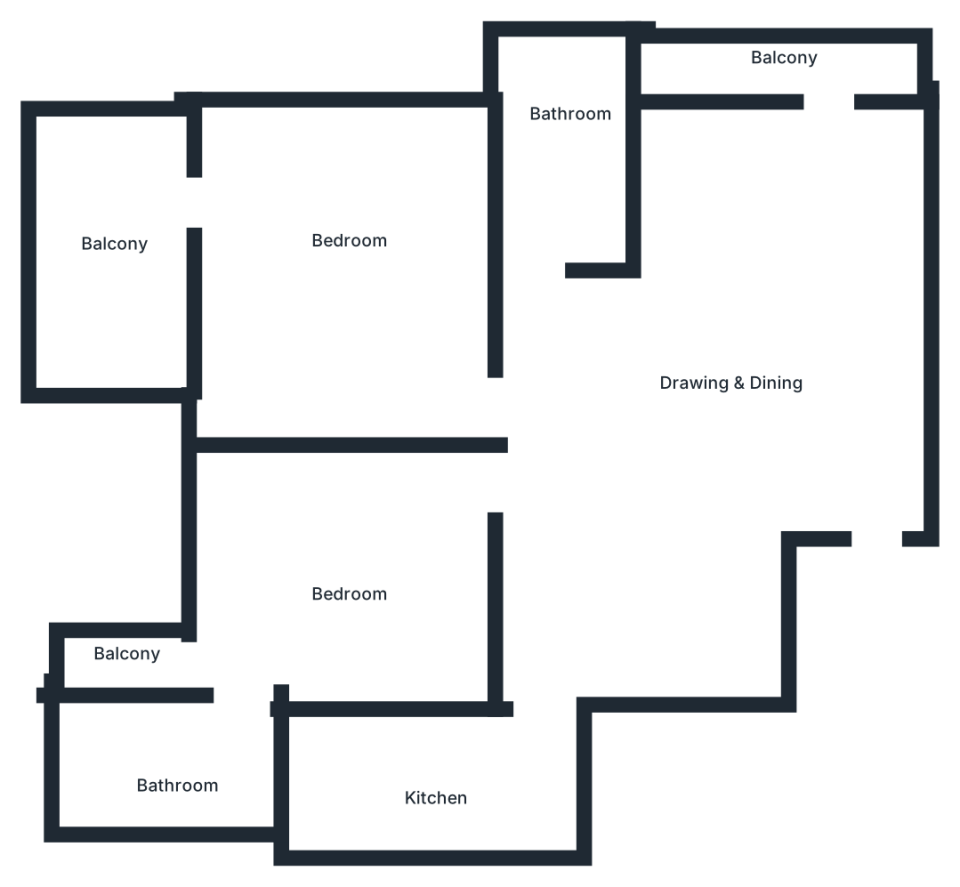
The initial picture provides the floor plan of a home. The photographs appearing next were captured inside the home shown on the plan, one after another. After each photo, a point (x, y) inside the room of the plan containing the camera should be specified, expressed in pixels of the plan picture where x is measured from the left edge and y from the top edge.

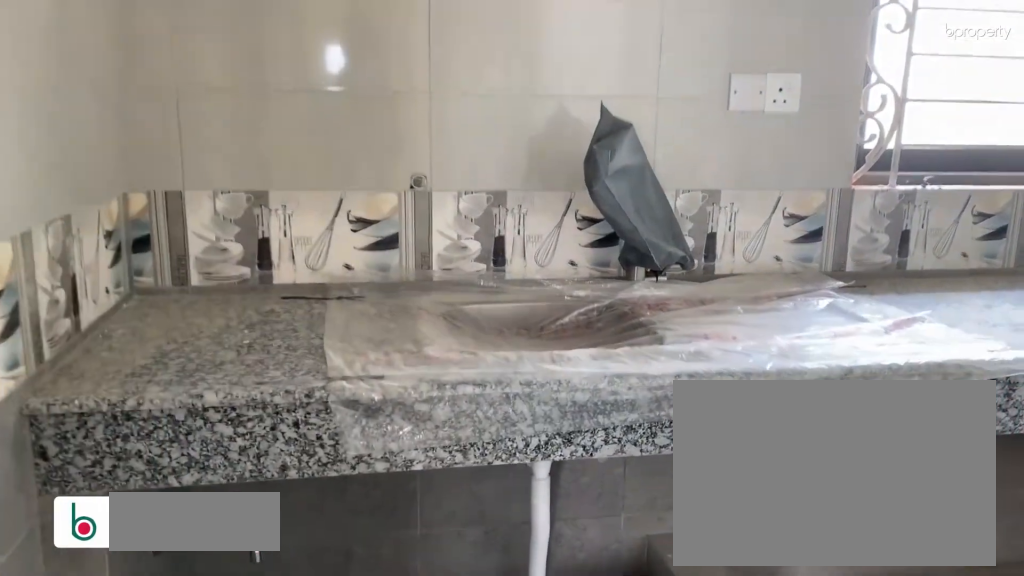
(455, 774)
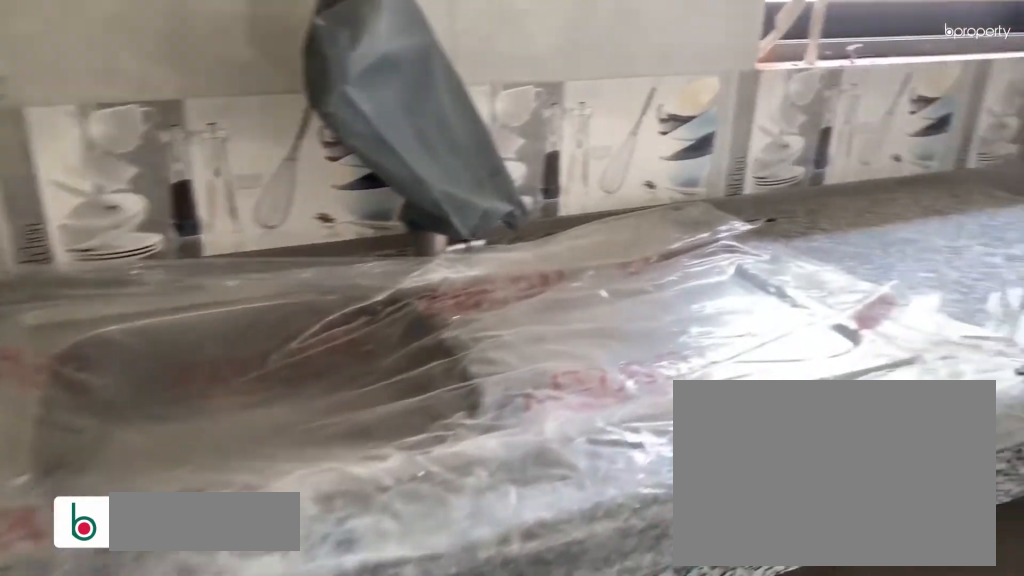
(455, 774)
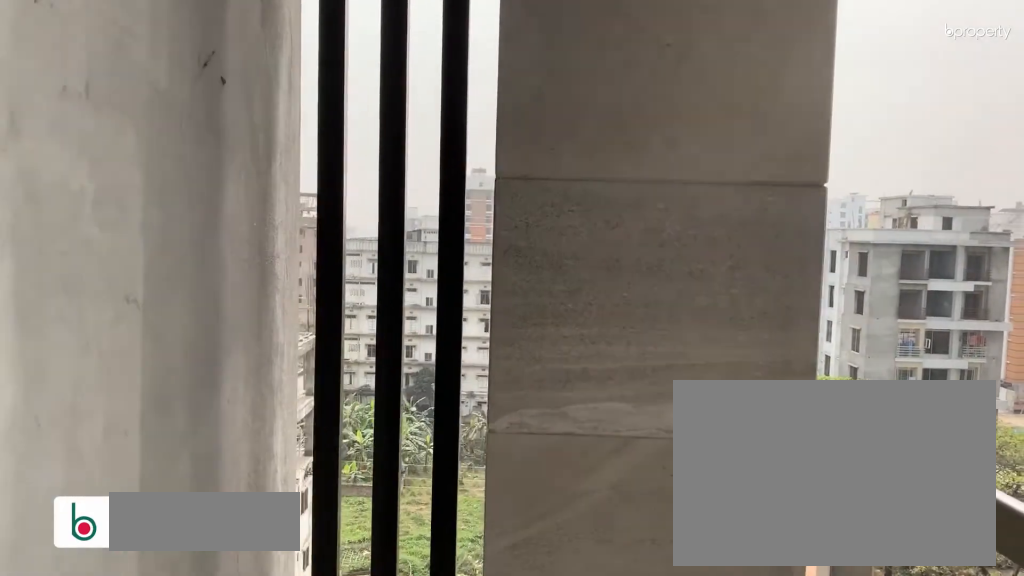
(117, 674)
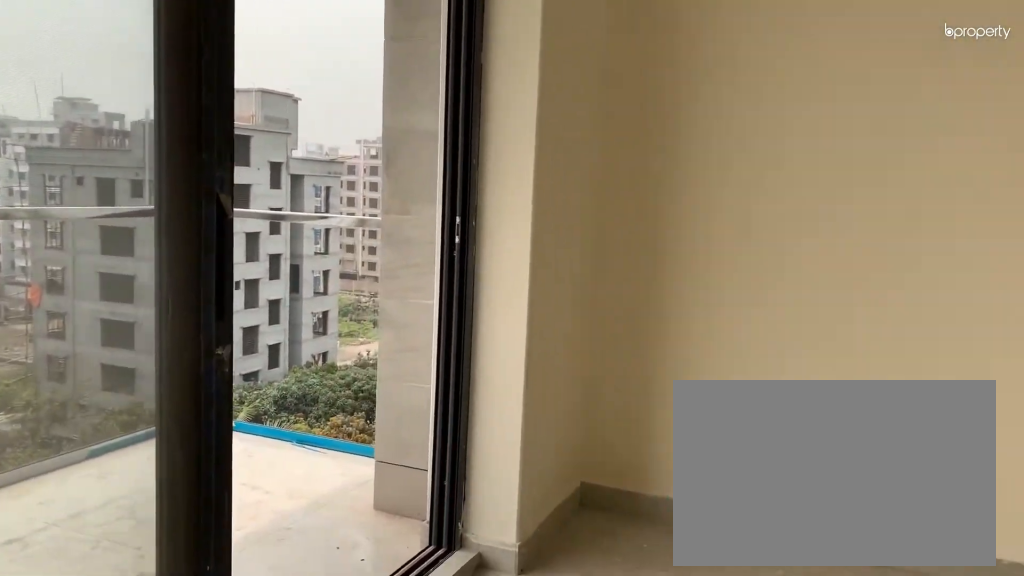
(348, 249)
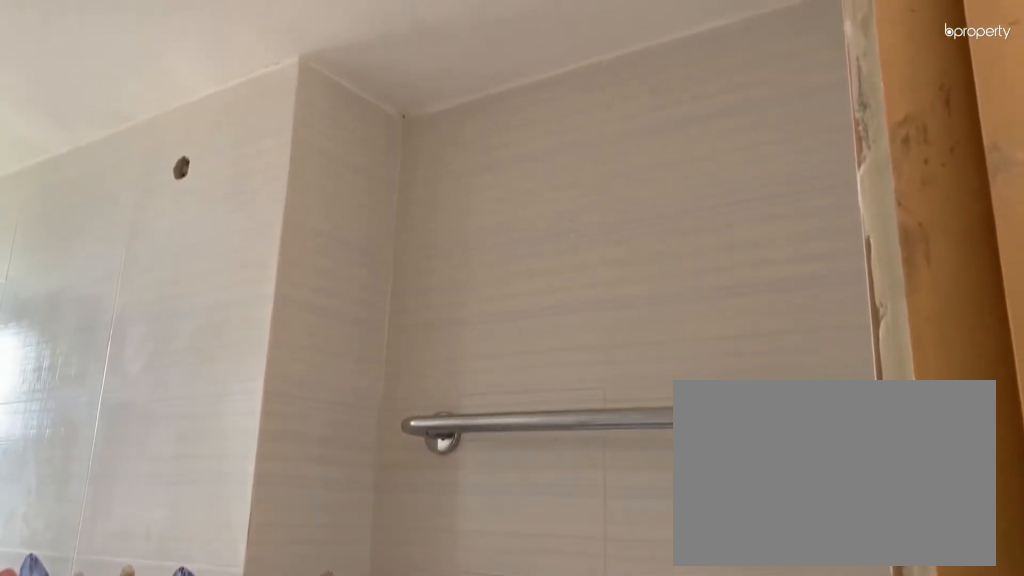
(561, 136)
